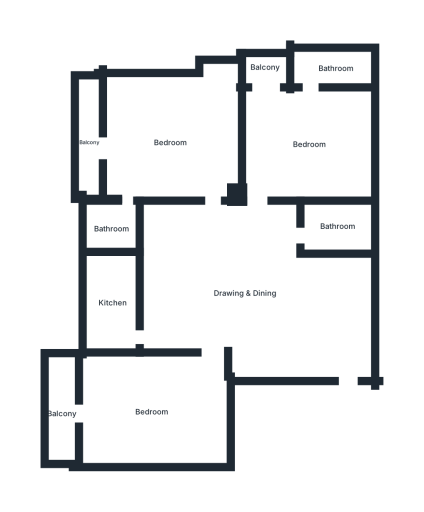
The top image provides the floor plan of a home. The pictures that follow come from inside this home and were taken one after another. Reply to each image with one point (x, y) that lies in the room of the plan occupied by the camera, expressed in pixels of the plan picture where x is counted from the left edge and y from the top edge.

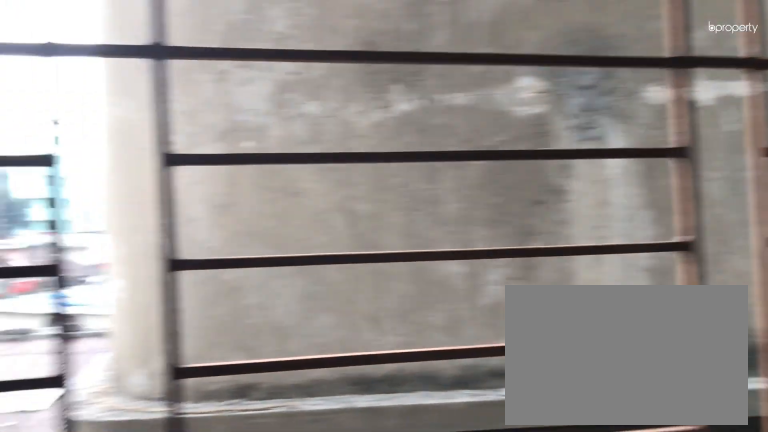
(91, 142)
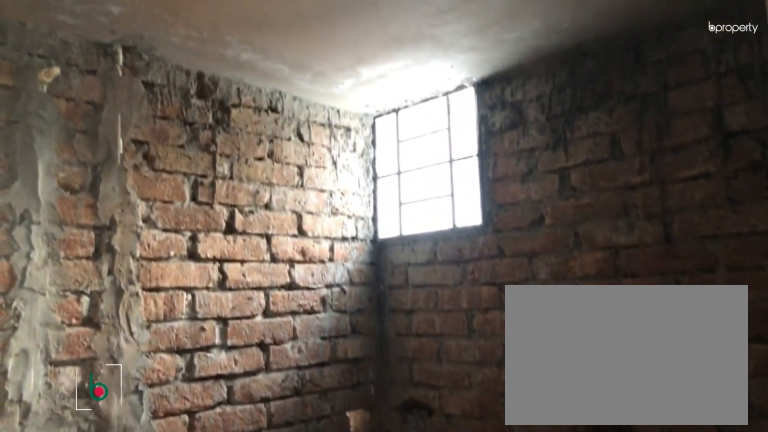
(114, 228)
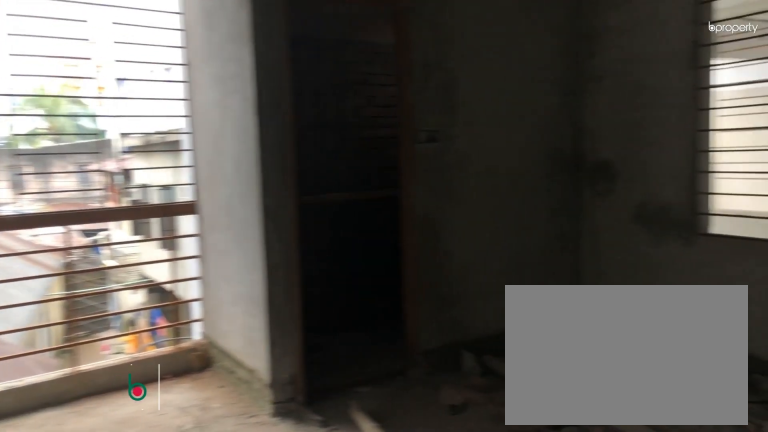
(308, 146)
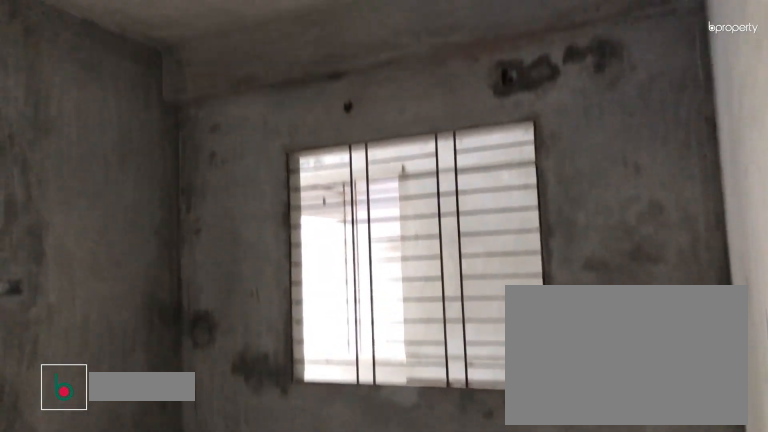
(308, 146)
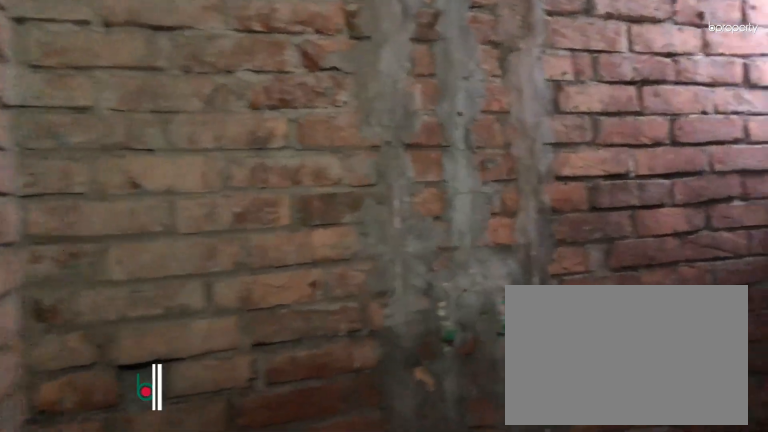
(335, 66)
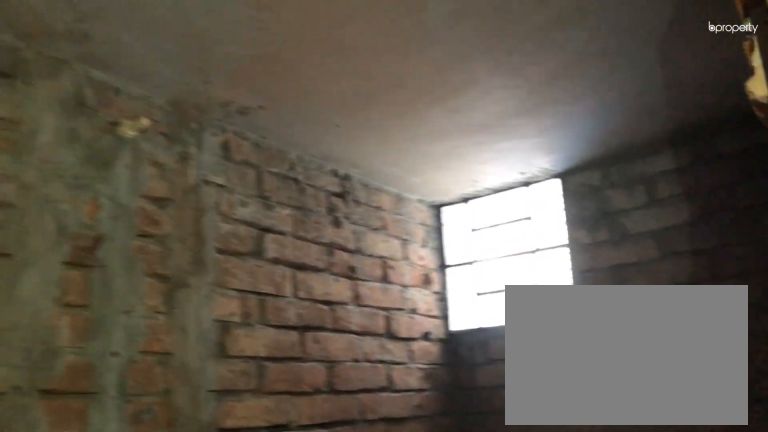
(335, 66)
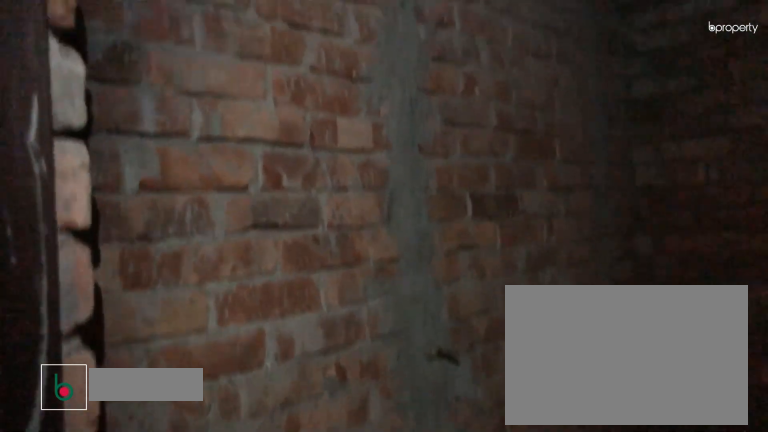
(337, 226)
